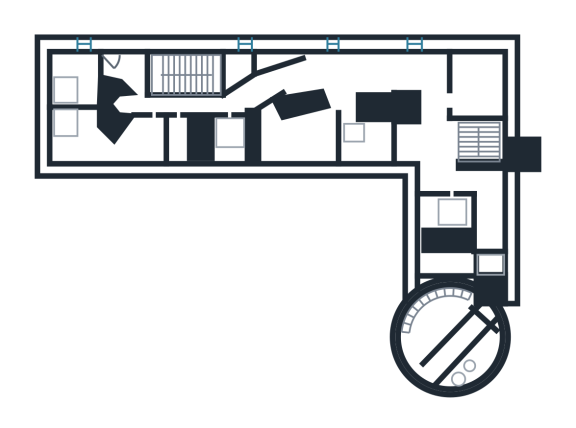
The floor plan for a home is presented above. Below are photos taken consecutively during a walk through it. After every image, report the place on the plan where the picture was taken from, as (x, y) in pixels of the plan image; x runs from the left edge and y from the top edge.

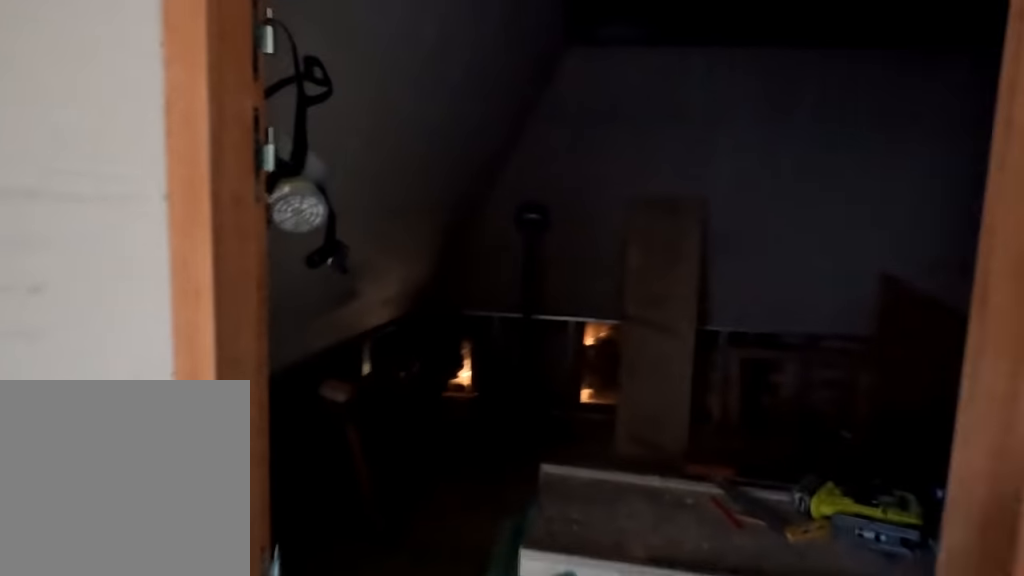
(441, 82)
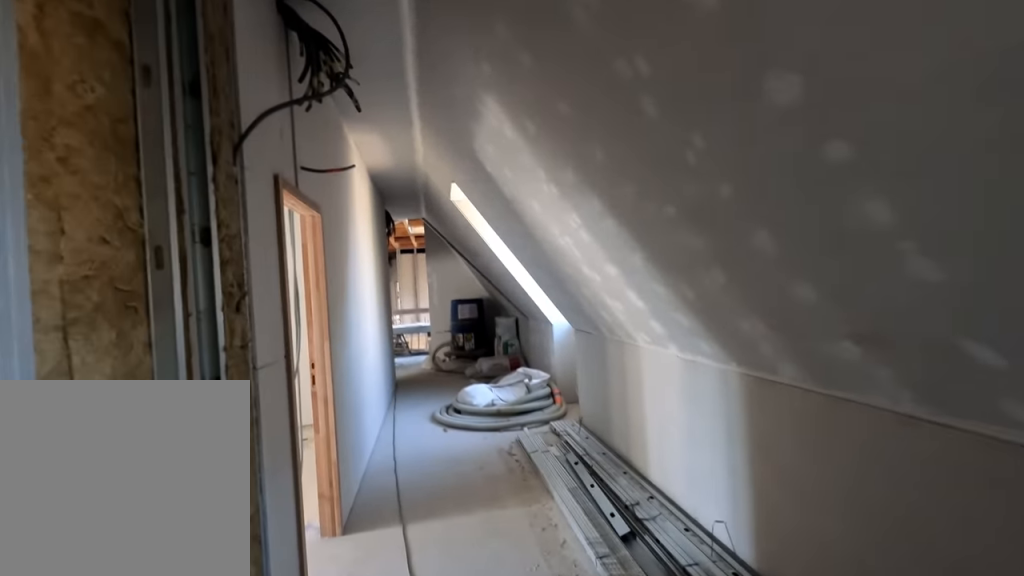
(404, 76)
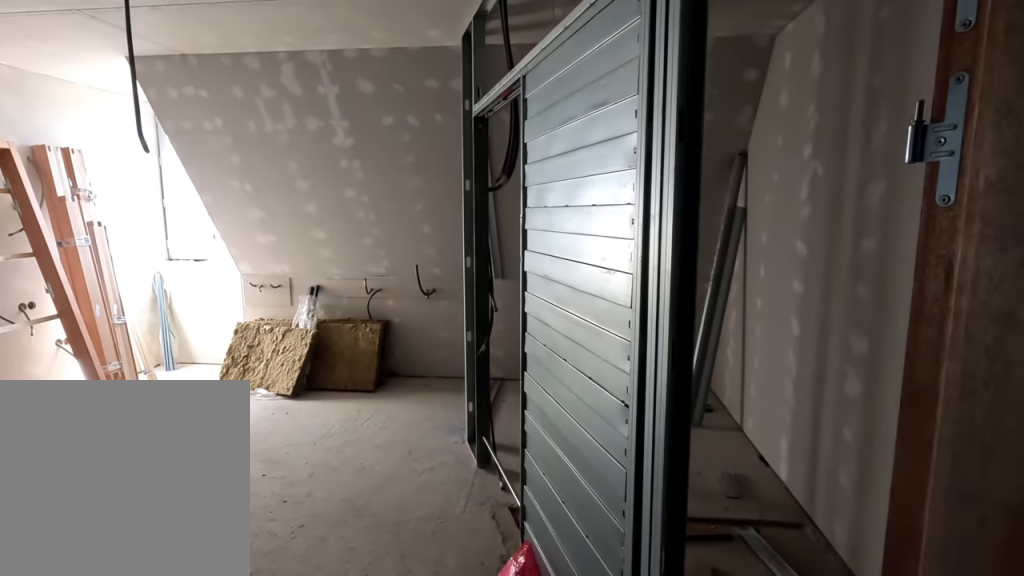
(274, 93)
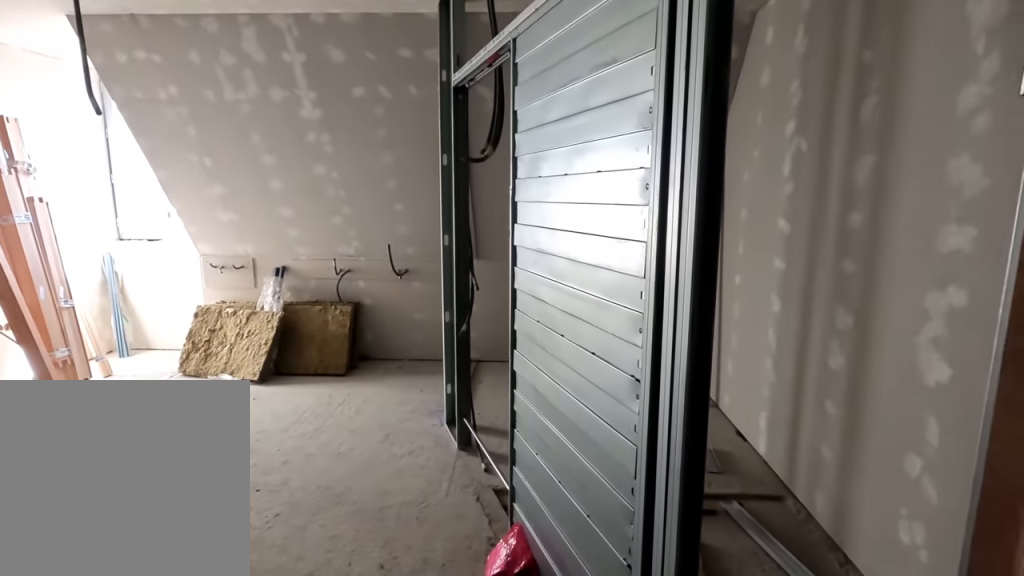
(281, 87)
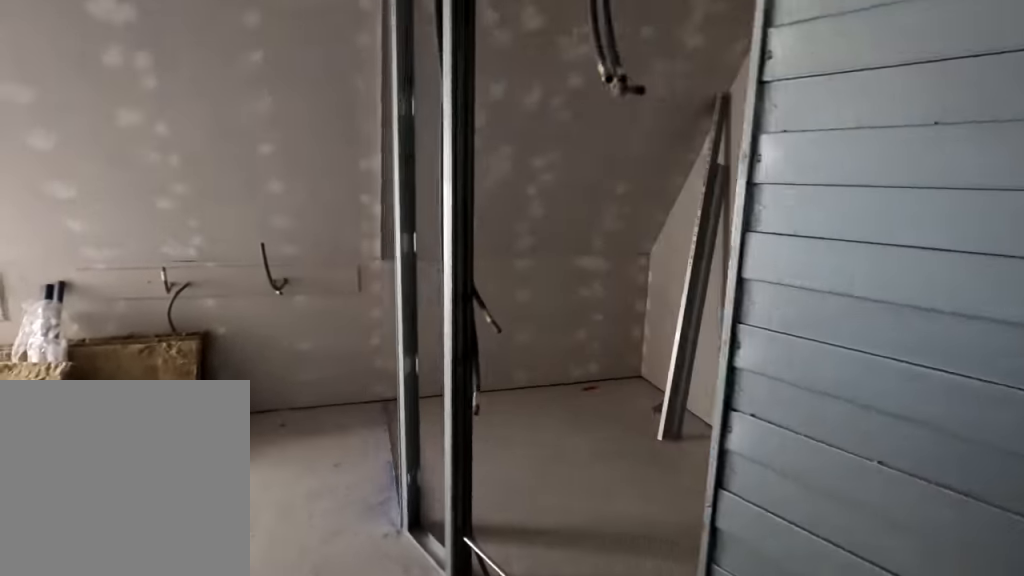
(305, 107)
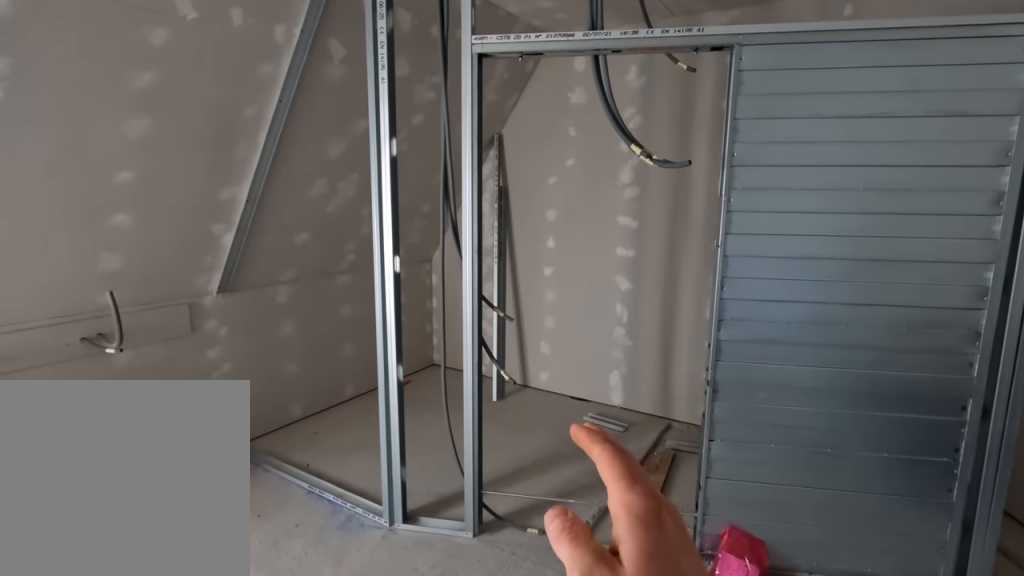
(311, 120)
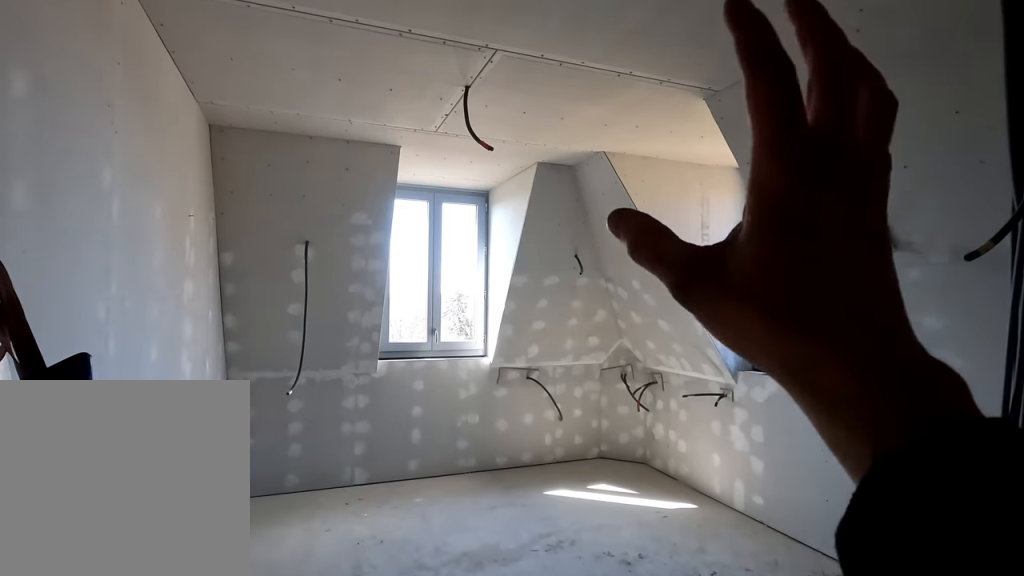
(123, 96)
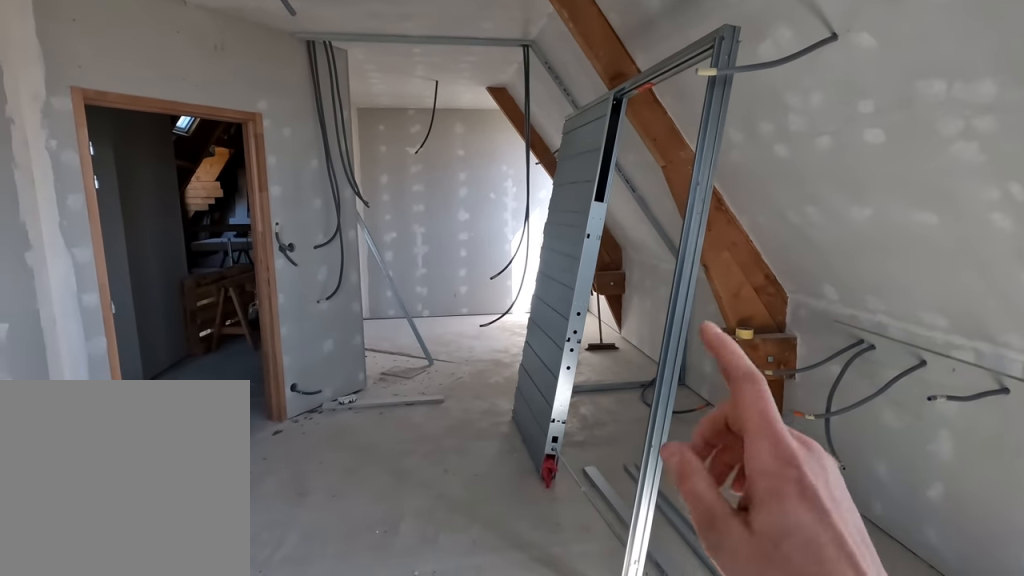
(76, 138)
